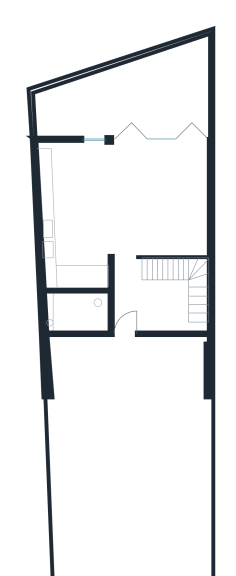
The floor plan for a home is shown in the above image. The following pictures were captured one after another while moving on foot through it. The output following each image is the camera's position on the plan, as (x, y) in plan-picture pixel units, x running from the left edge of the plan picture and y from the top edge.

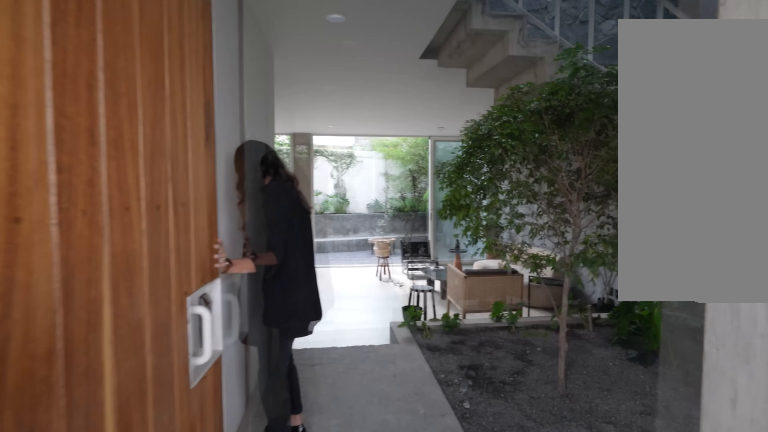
(118, 356)
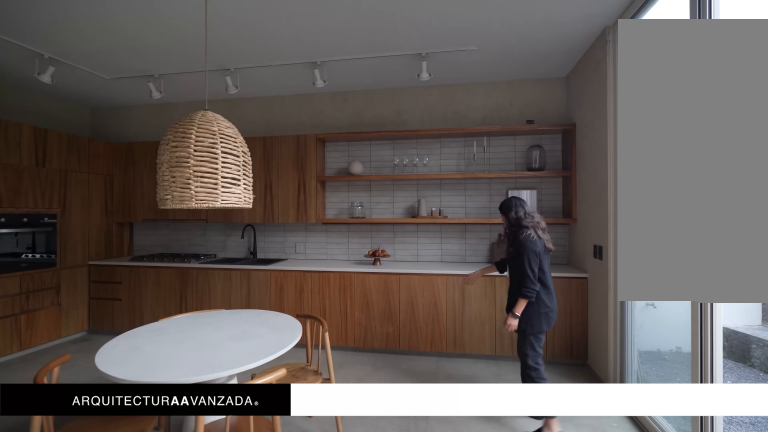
(124, 158)
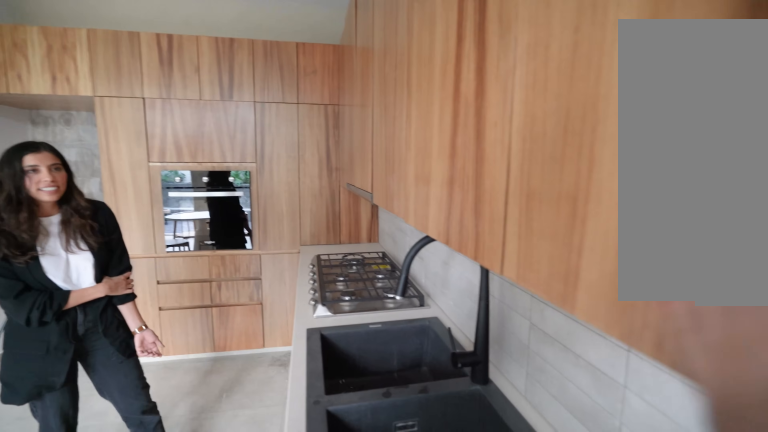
(65, 208)
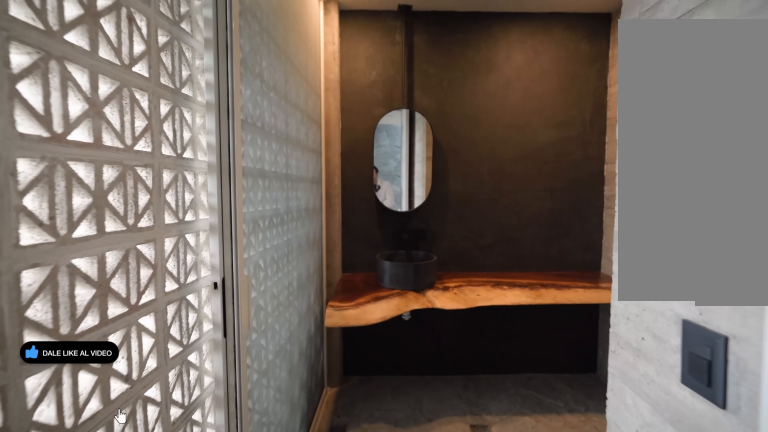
(94, 321)
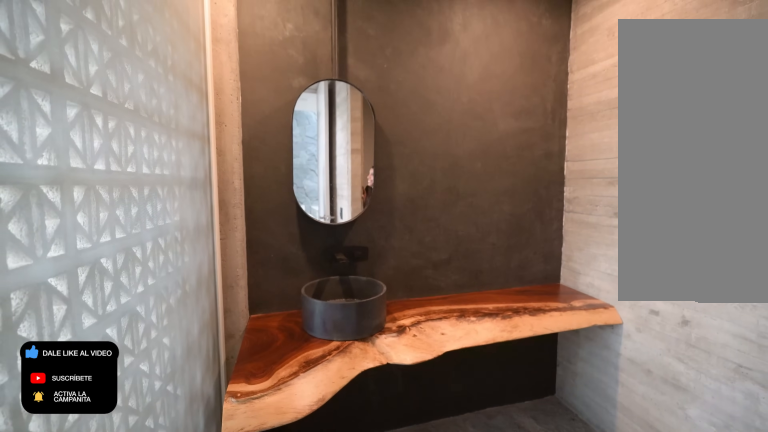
(66, 320)
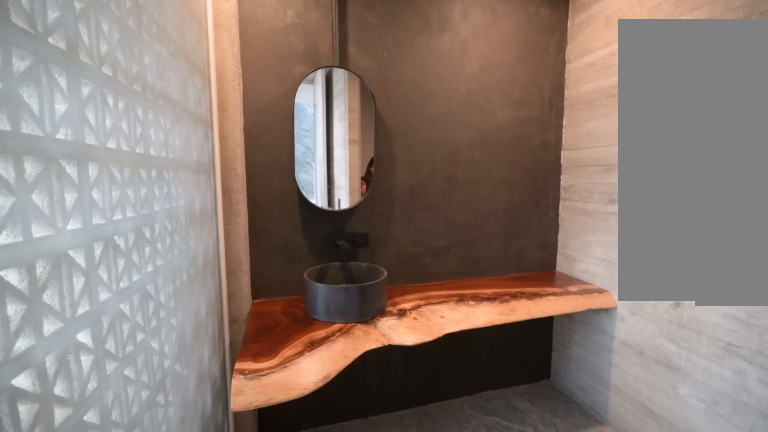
(66, 320)
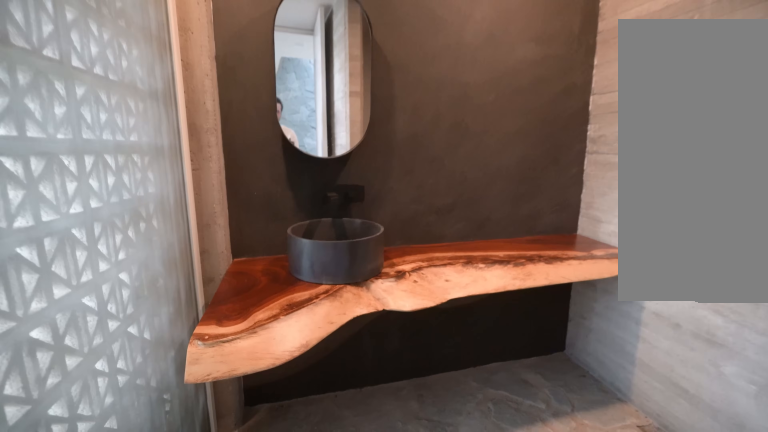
(66, 320)
